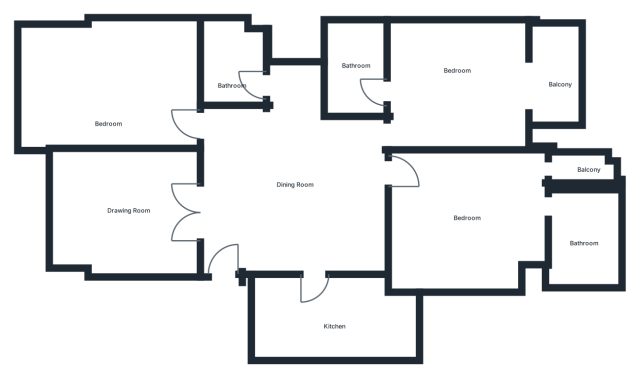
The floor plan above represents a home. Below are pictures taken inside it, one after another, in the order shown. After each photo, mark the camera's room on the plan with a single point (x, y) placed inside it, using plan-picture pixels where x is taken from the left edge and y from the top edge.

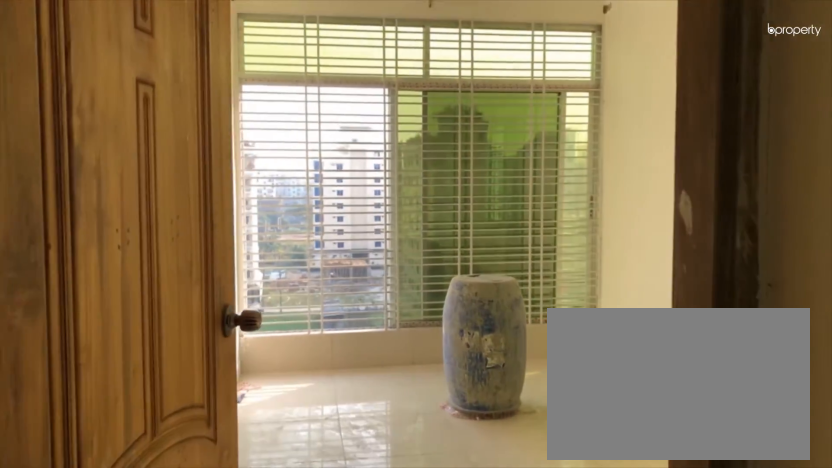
(206, 127)
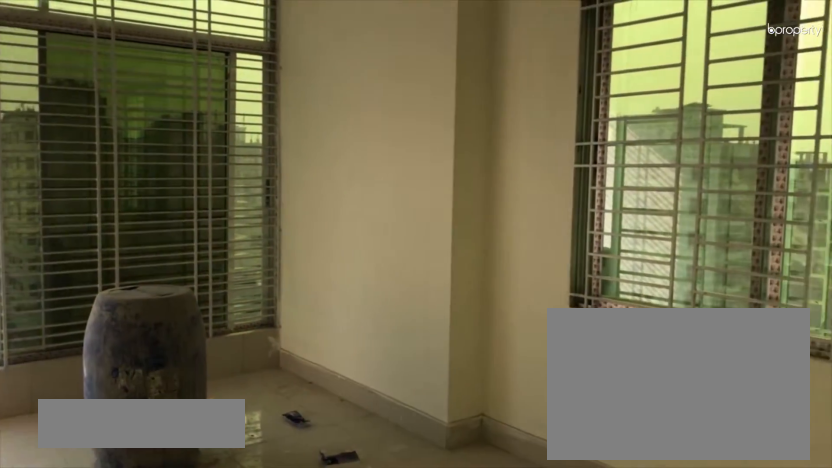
(107, 94)
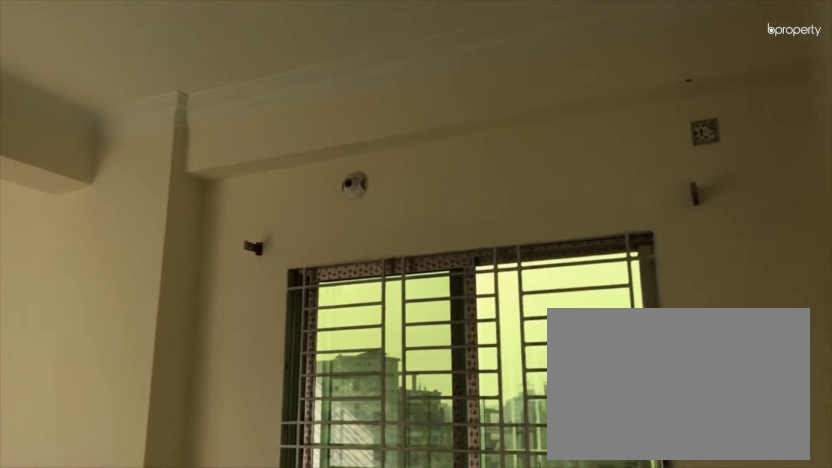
(107, 94)
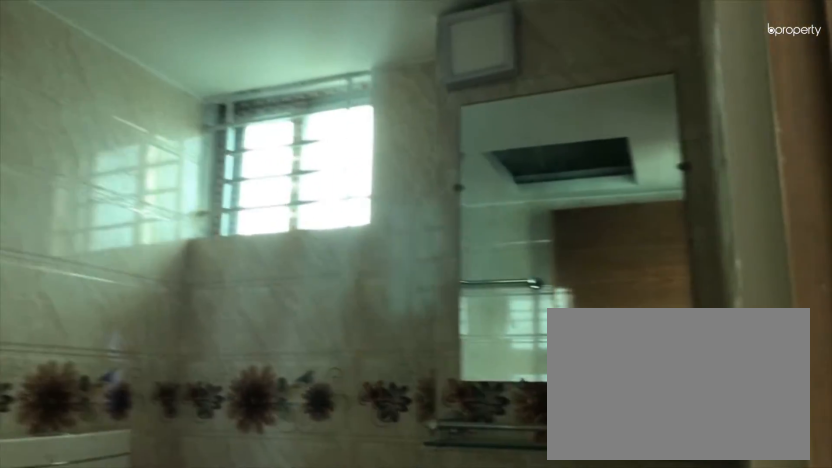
(232, 62)
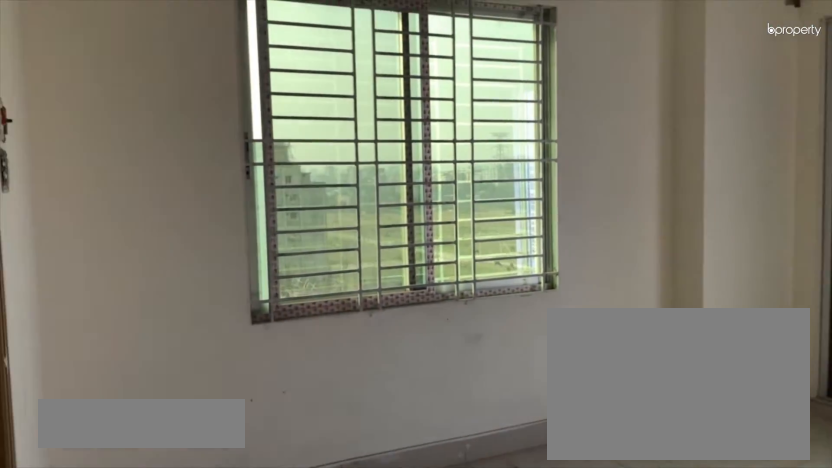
(456, 91)
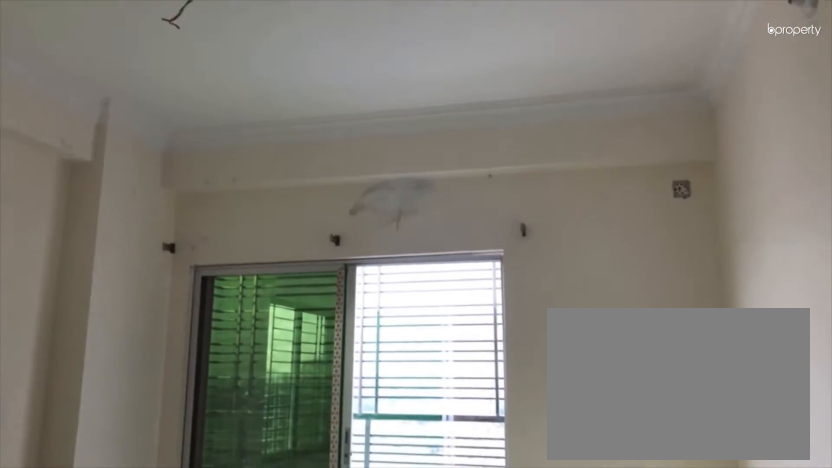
(456, 91)
